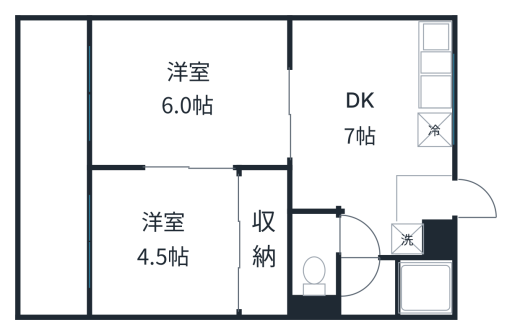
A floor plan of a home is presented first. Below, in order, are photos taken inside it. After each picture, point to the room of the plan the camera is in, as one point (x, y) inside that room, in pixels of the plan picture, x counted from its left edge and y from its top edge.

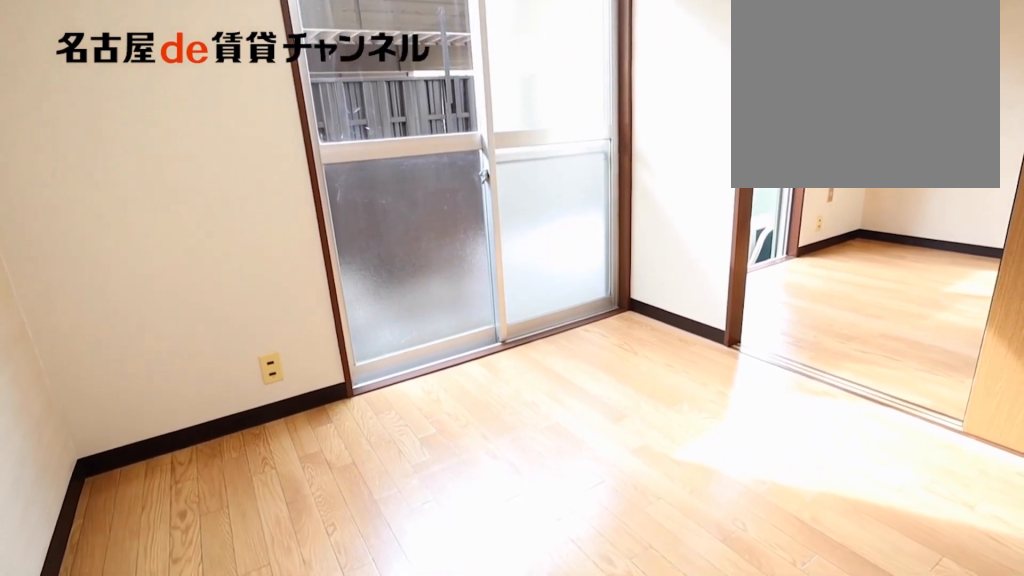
(165, 244)
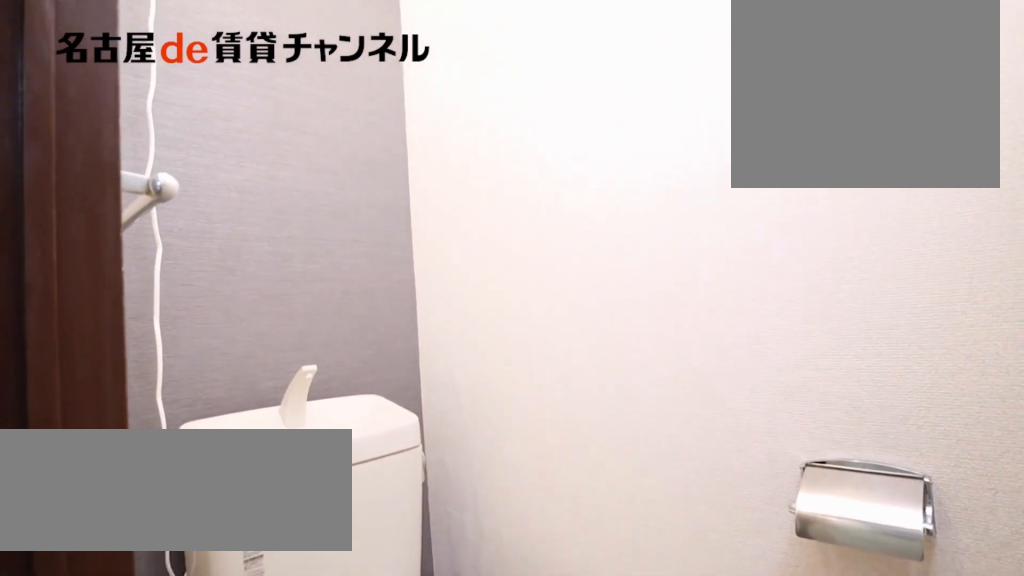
(319, 254)
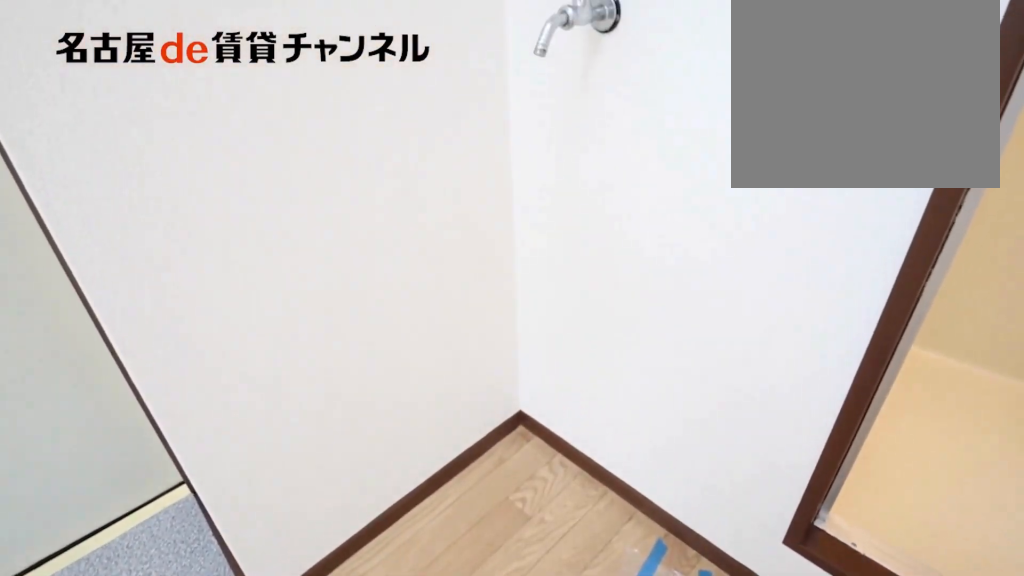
(407, 239)
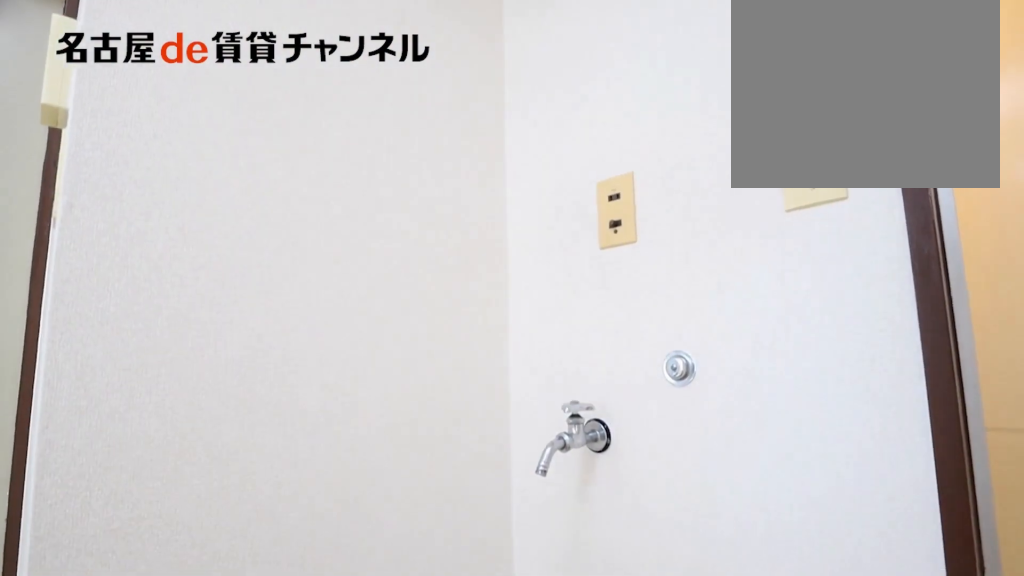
(407, 239)
